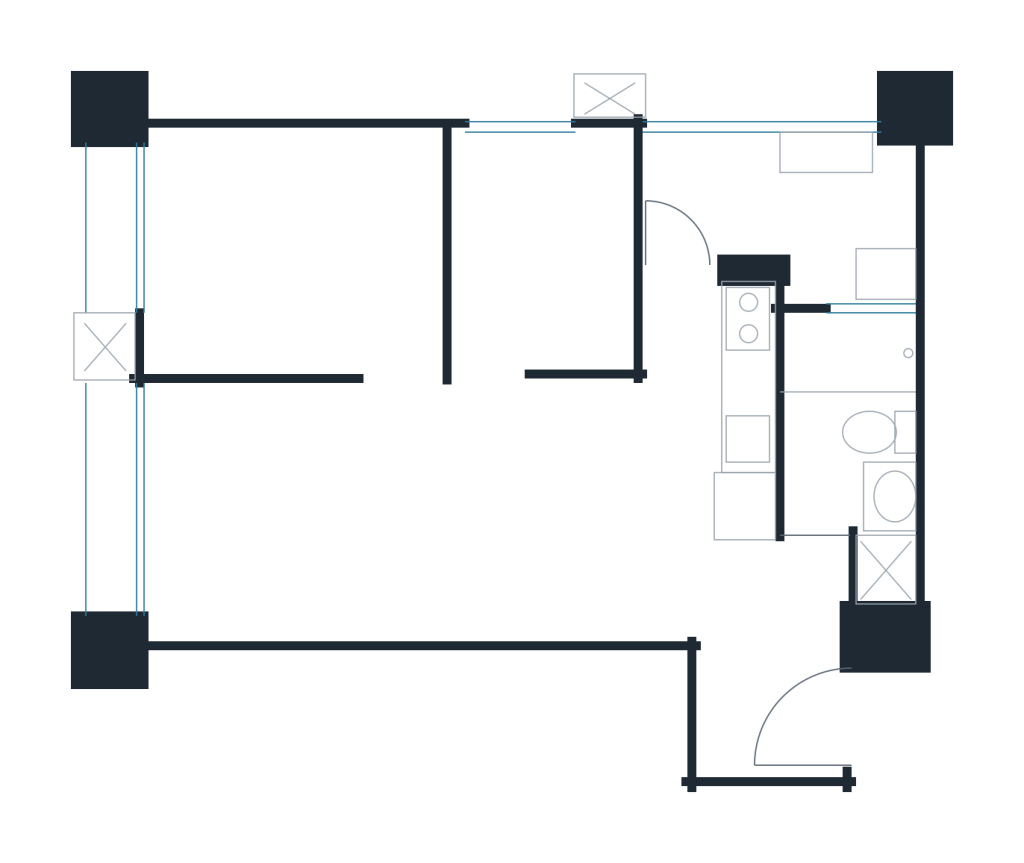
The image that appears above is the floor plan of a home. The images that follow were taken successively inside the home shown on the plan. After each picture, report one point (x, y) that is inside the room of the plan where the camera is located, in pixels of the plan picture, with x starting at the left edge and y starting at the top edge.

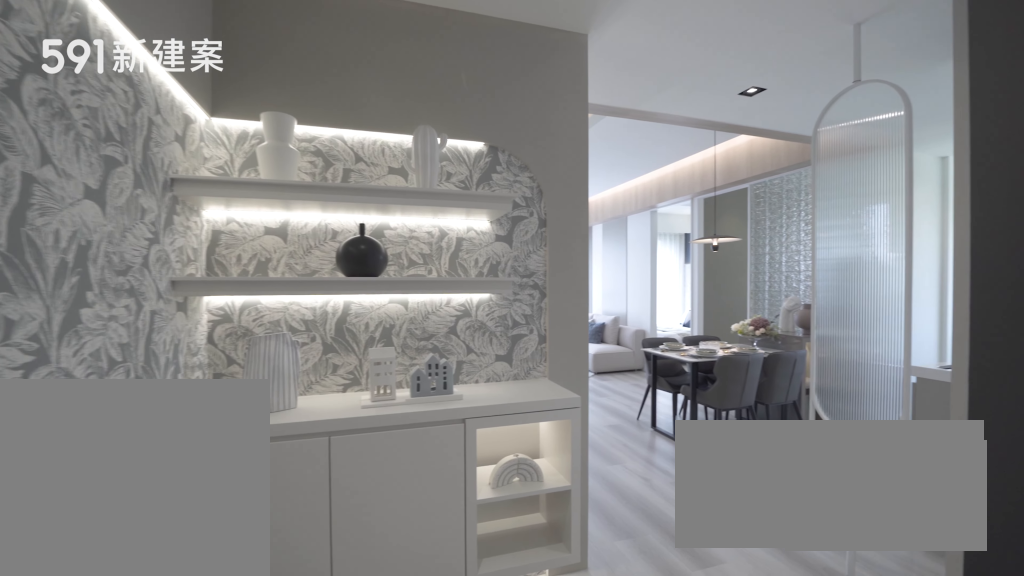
(766, 706)
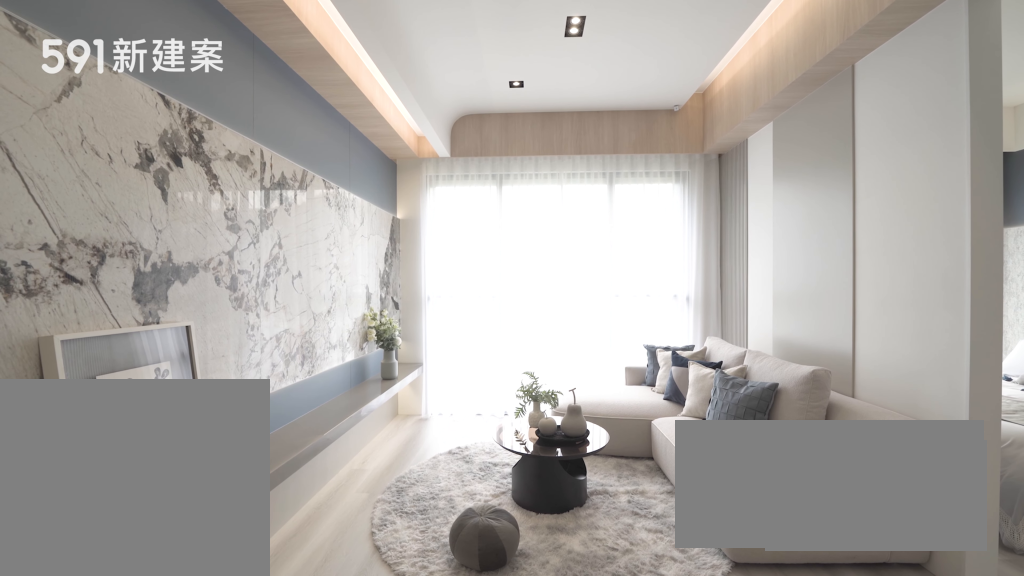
(288, 509)
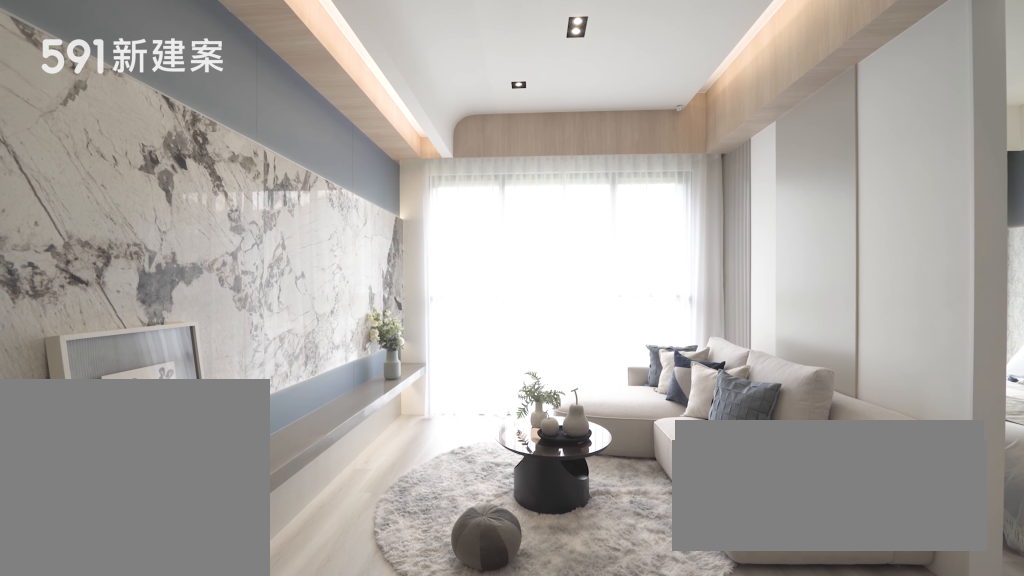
(288, 509)
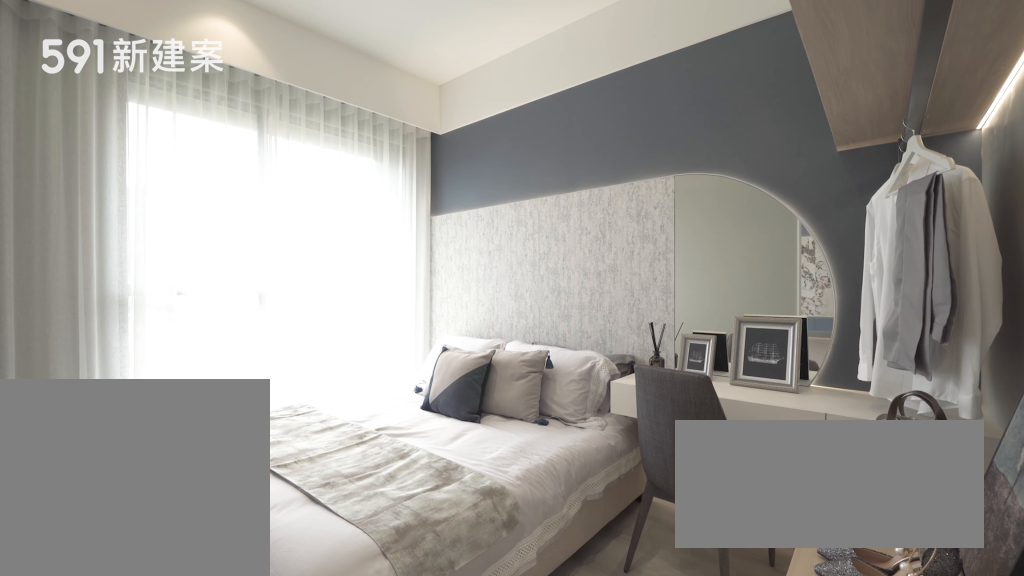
(290, 247)
